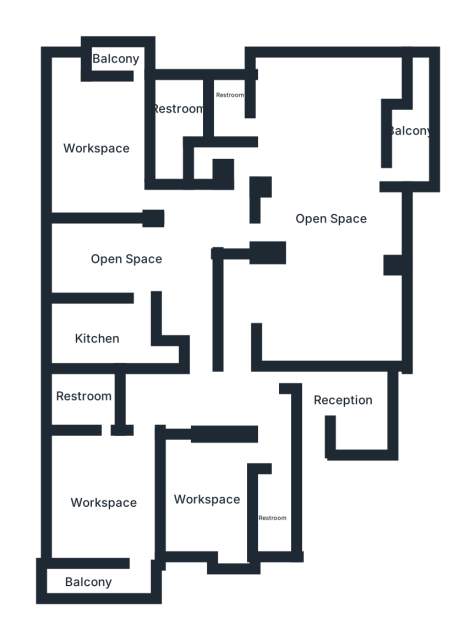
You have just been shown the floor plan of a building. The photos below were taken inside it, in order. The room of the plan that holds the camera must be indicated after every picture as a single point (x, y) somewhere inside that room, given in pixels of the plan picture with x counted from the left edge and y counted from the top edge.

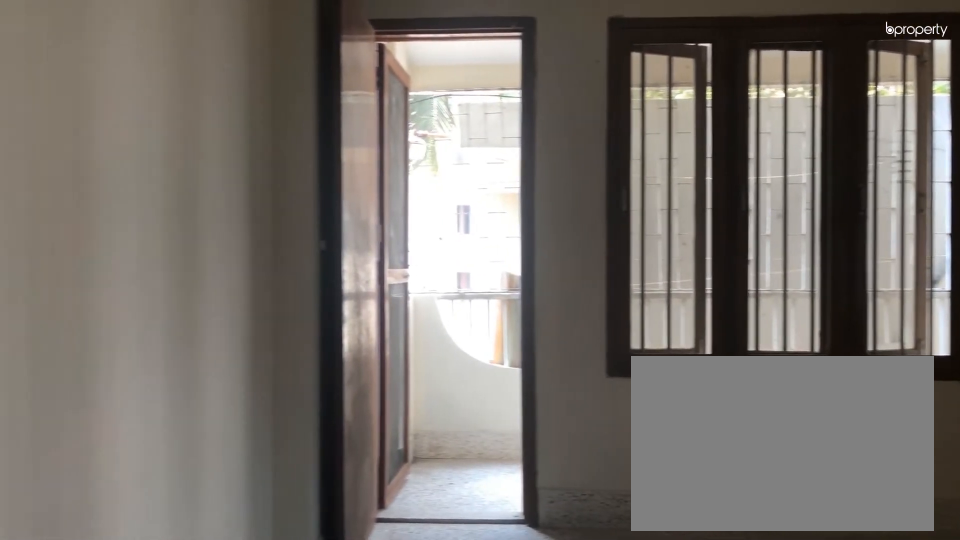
(108, 487)
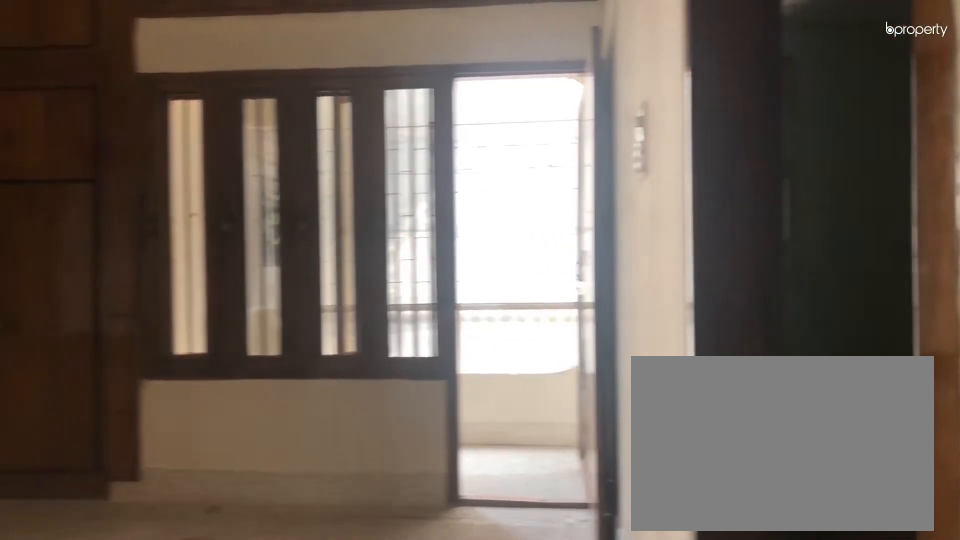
(97, 151)
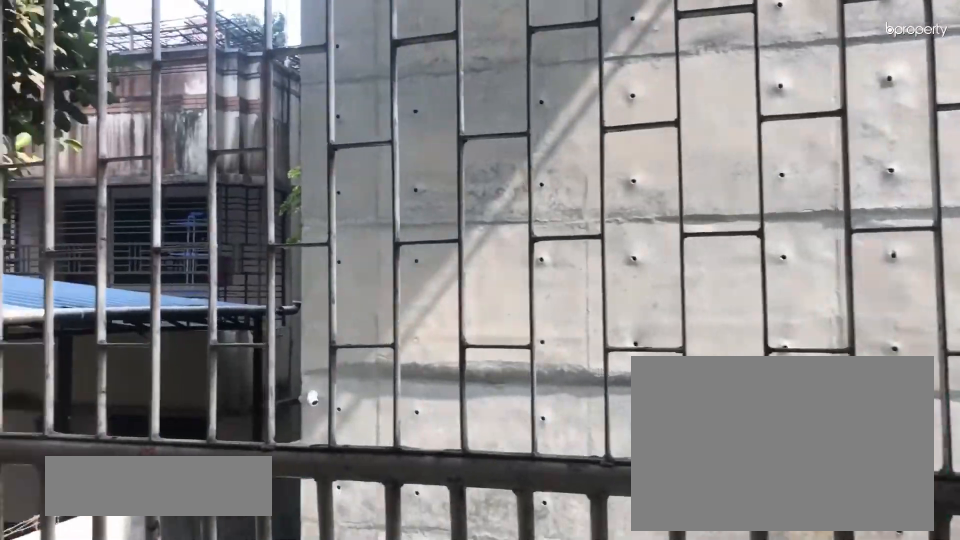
(117, 63)
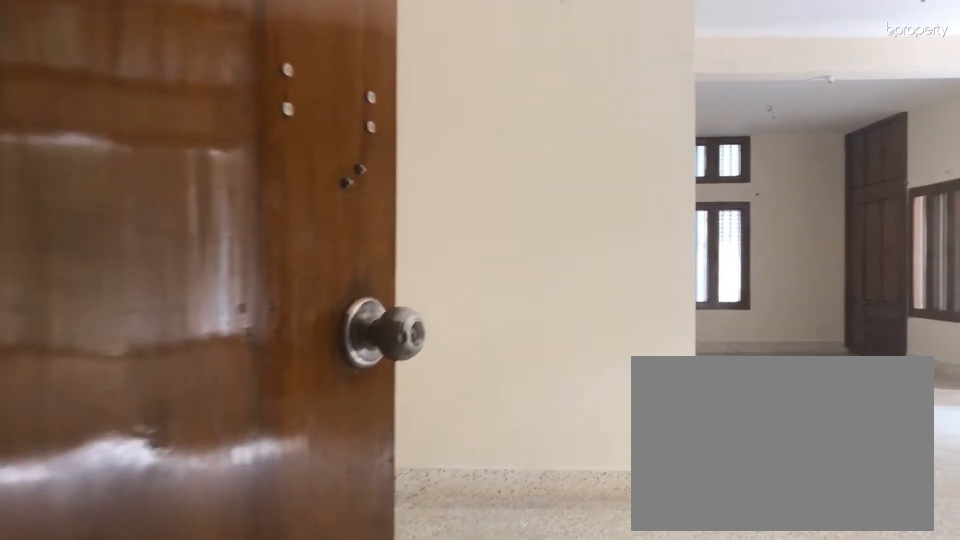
(254, 316)
